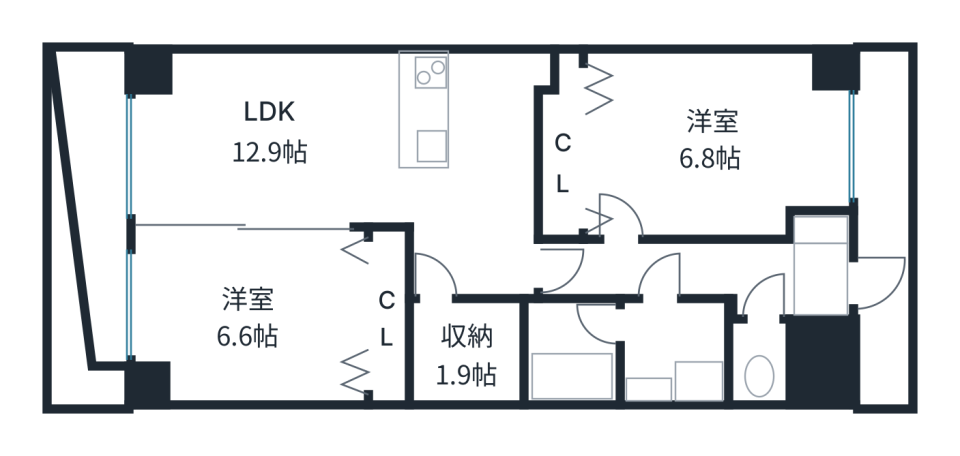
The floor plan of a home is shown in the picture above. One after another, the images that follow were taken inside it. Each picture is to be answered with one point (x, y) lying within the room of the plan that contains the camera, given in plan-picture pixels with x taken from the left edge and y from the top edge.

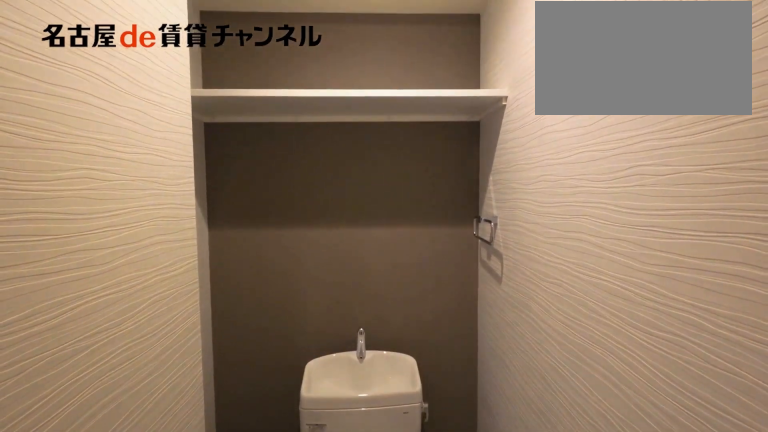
(759, 362)
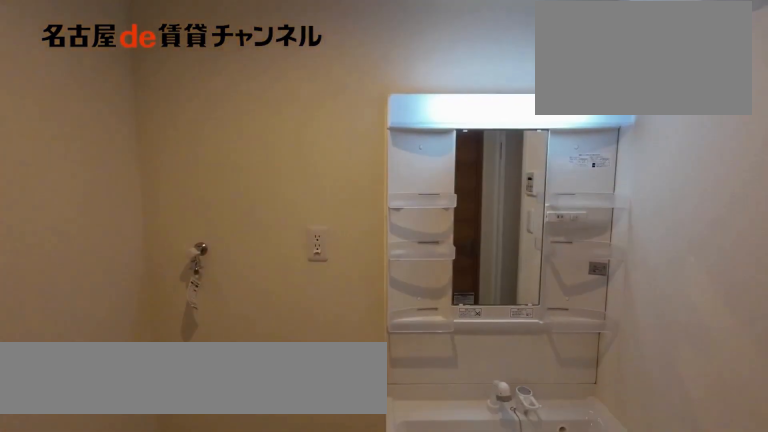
(675, 351)
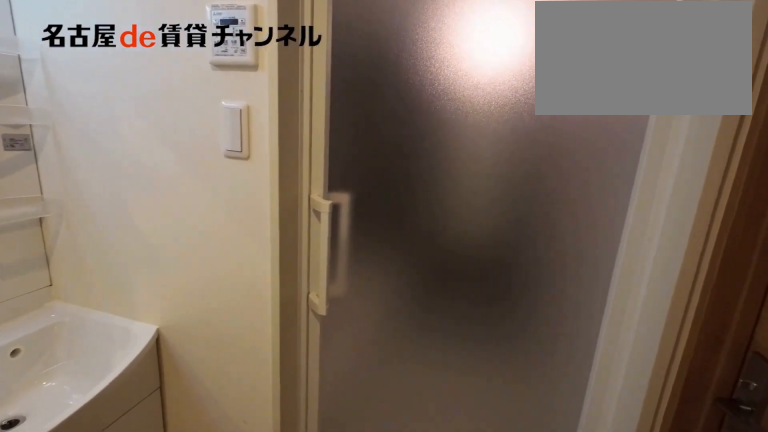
(675, 351)
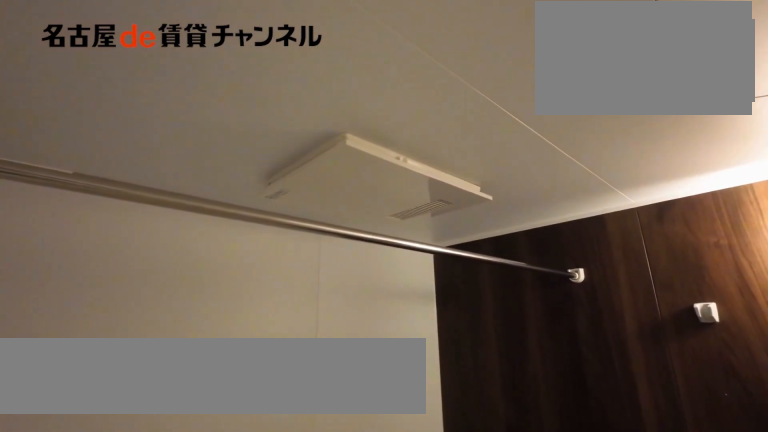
(571, 352)
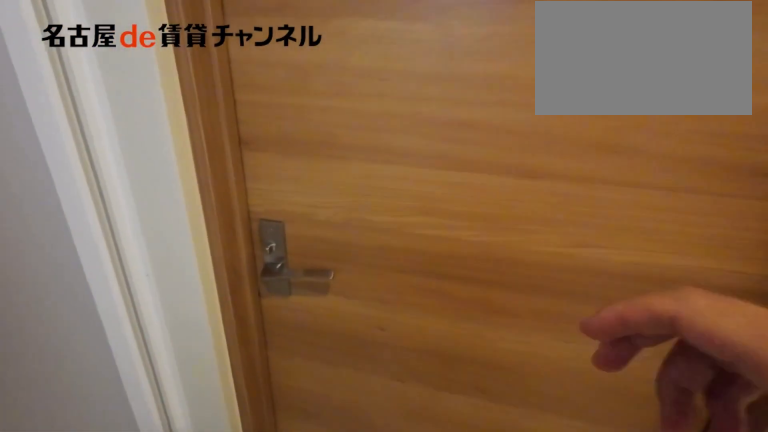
(674, 271)
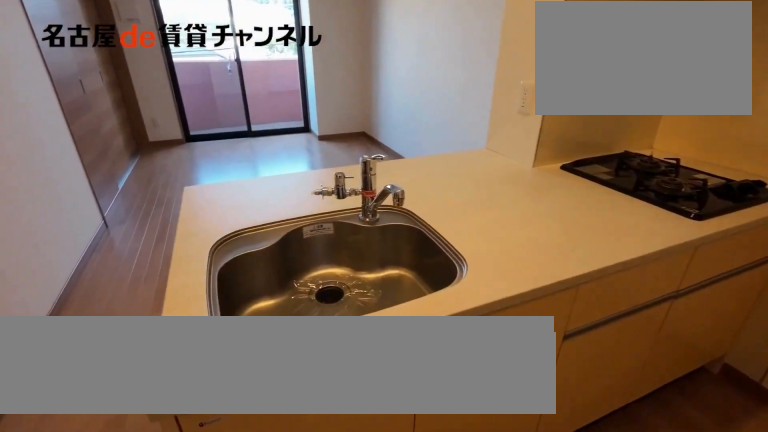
(477, 109)
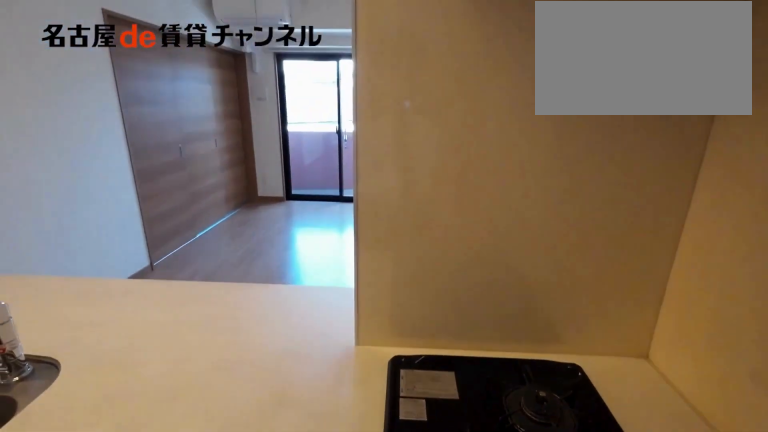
(477, 109)
